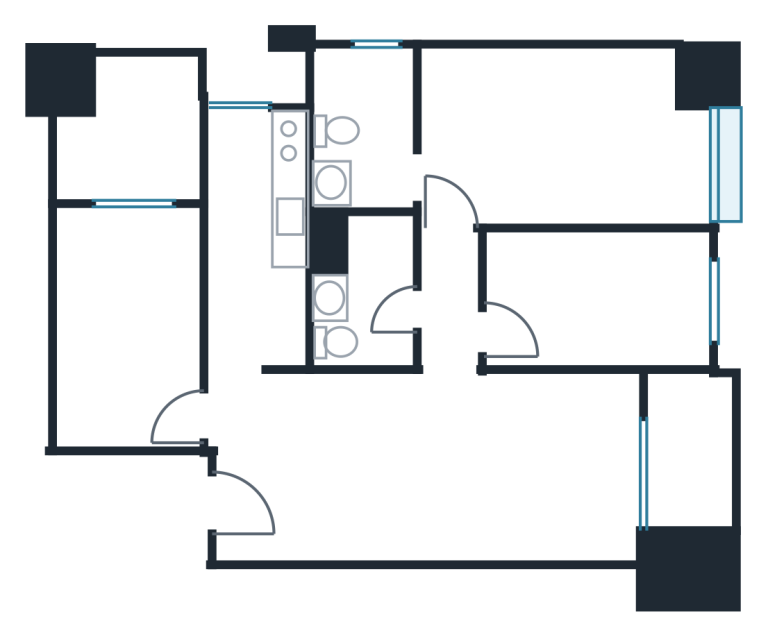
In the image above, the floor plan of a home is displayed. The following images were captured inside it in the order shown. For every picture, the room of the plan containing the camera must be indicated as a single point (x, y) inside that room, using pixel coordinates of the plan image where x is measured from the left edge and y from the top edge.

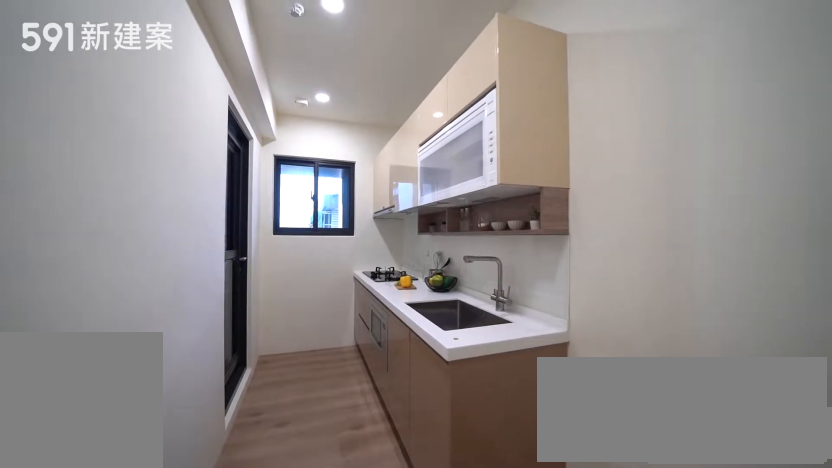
(257, 224)
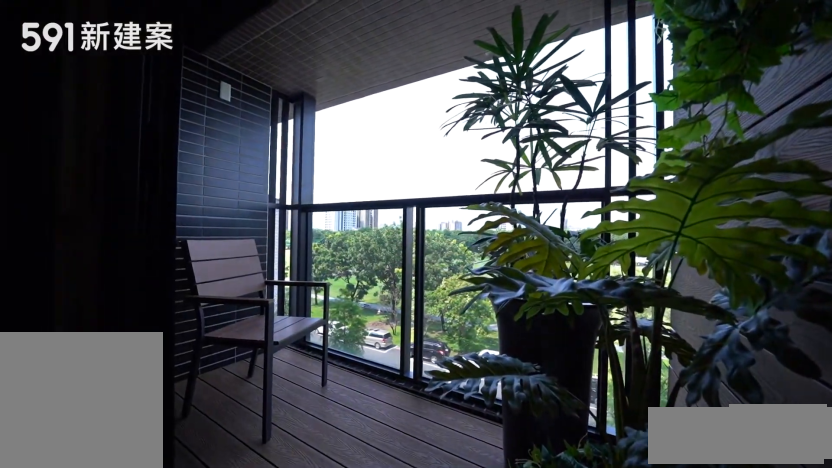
(693, 447)
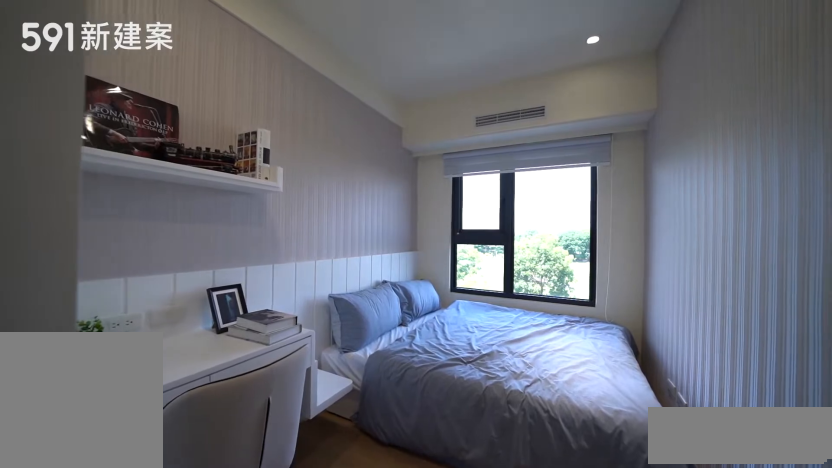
(604, 295)
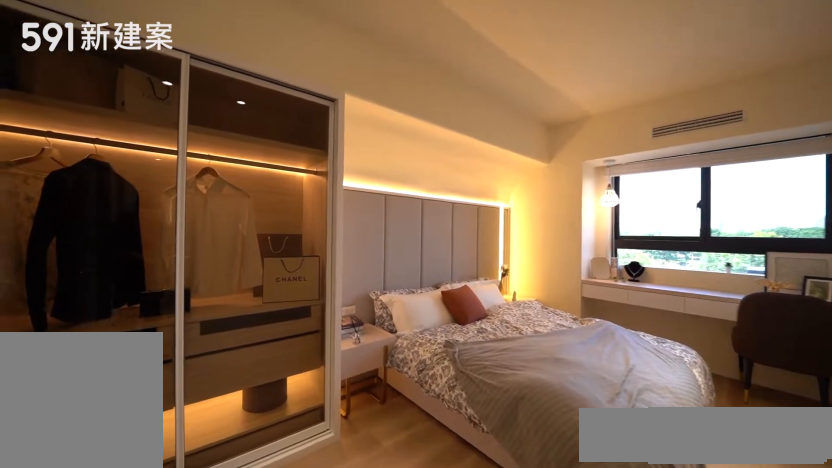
(574, 137)
